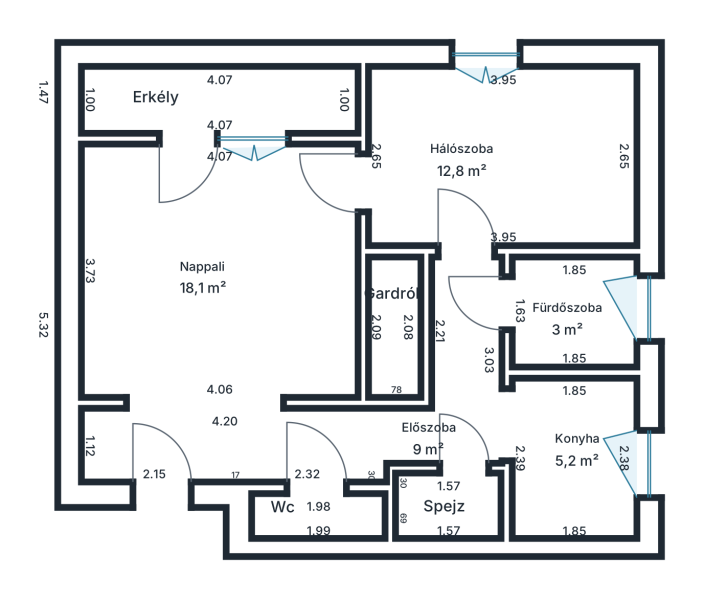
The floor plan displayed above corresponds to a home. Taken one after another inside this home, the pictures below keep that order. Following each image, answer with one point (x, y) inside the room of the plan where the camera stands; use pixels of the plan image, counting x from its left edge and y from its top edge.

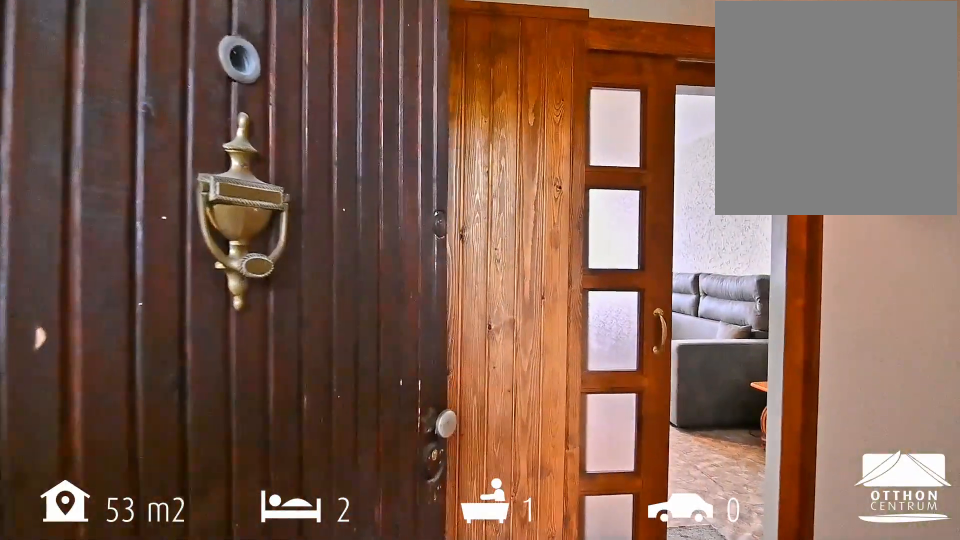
(247, 443)
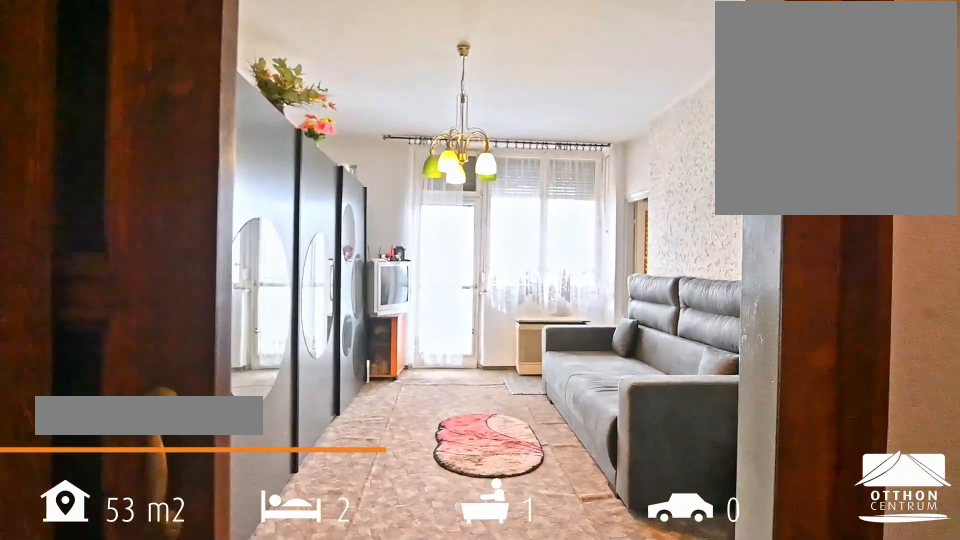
(213, 266)
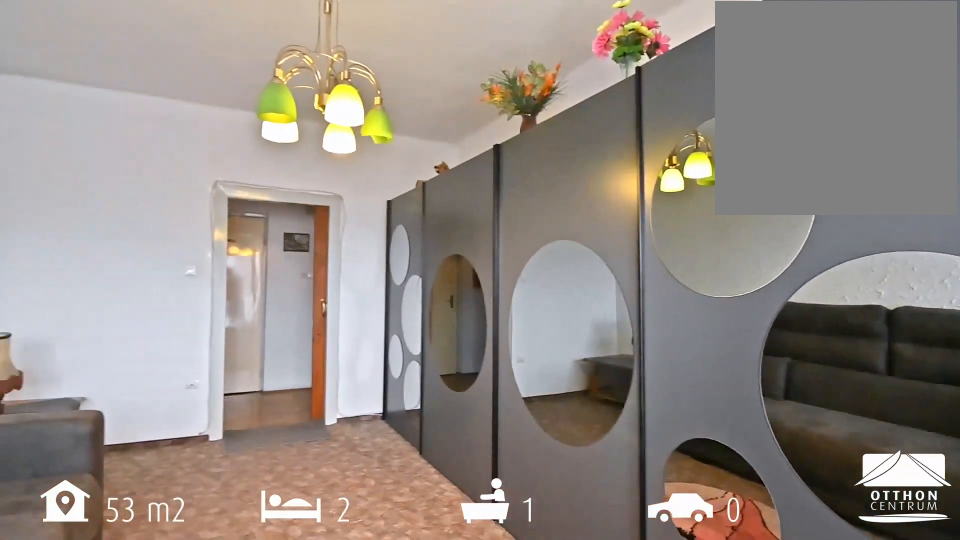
(213, 266)
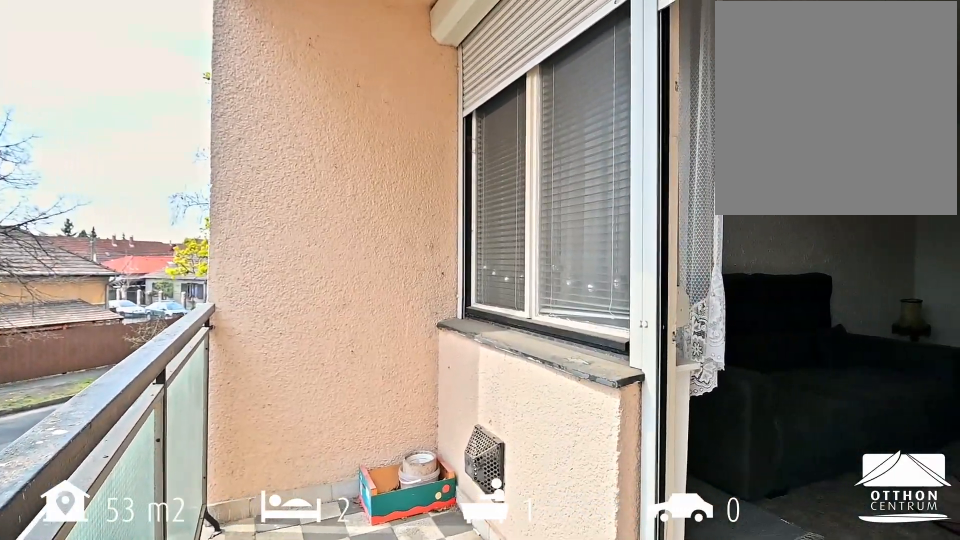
(223, 104)
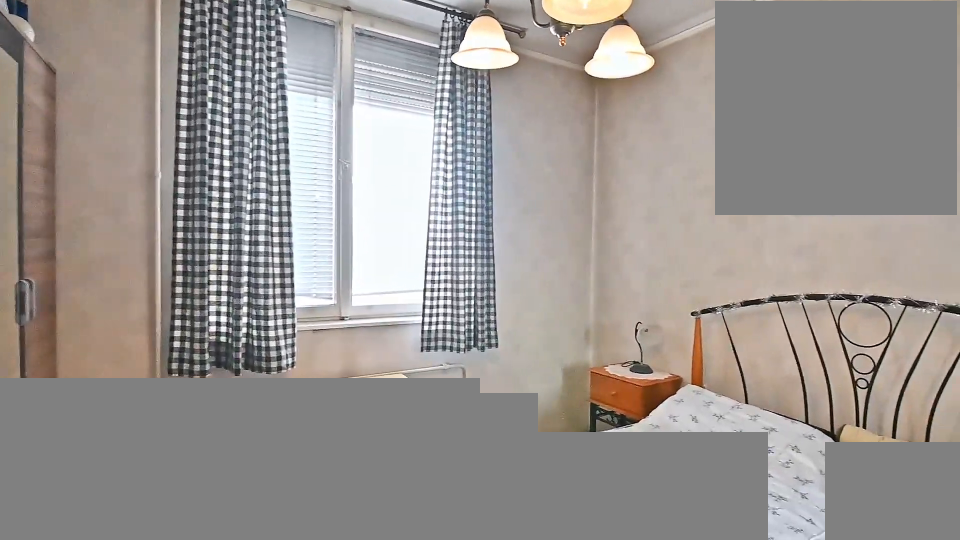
(501, 159)
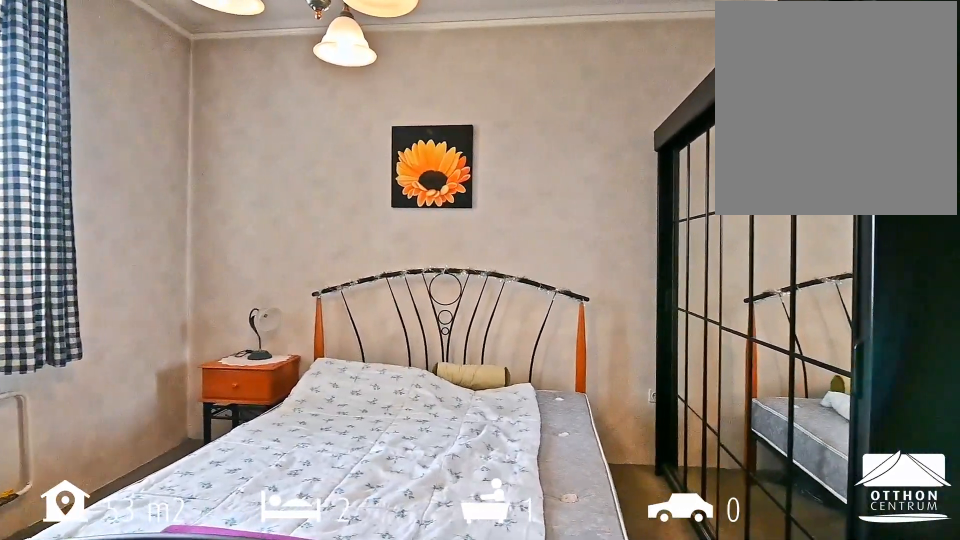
(501, 160)
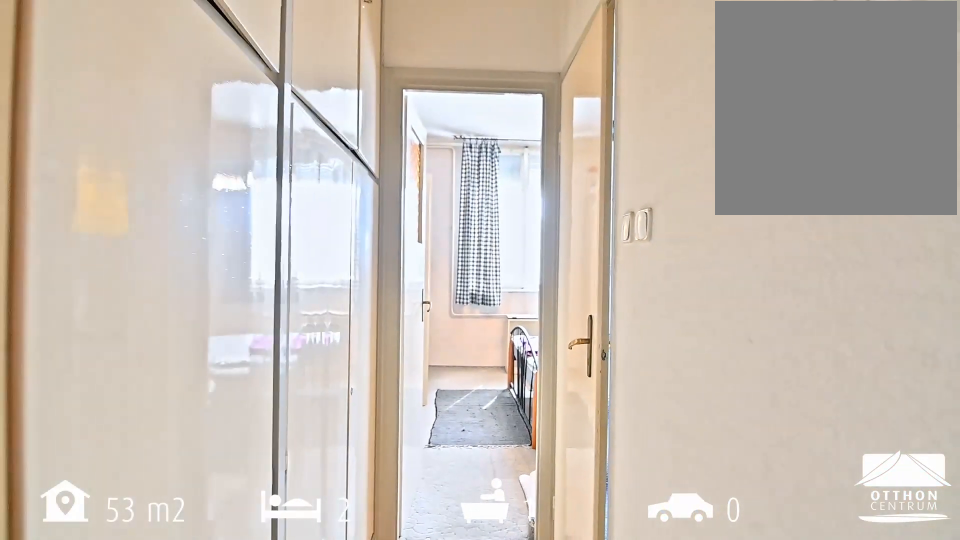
(466, 372)
